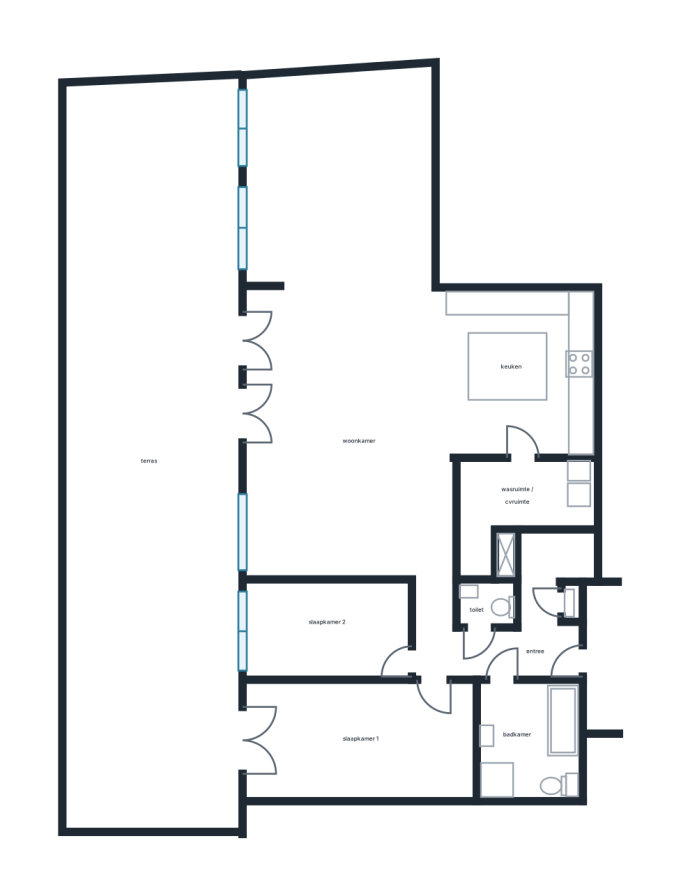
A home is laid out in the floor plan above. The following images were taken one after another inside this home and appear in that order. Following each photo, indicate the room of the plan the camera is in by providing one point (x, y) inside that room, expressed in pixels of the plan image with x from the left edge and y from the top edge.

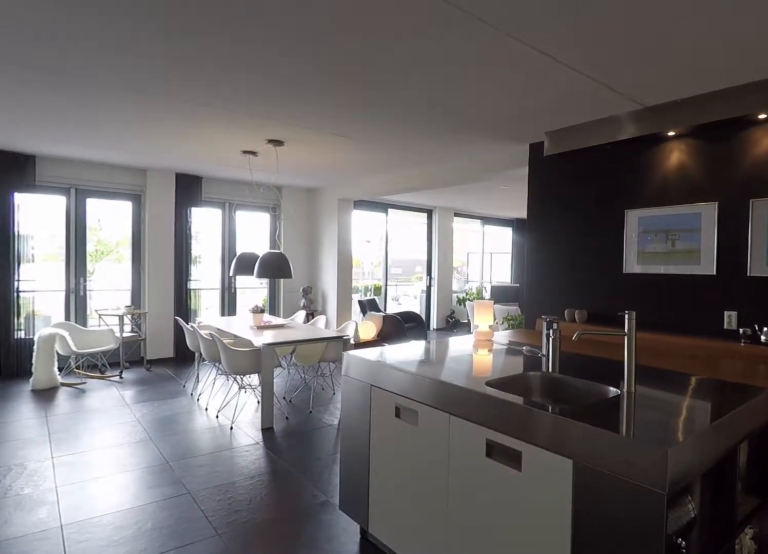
(512, 371)
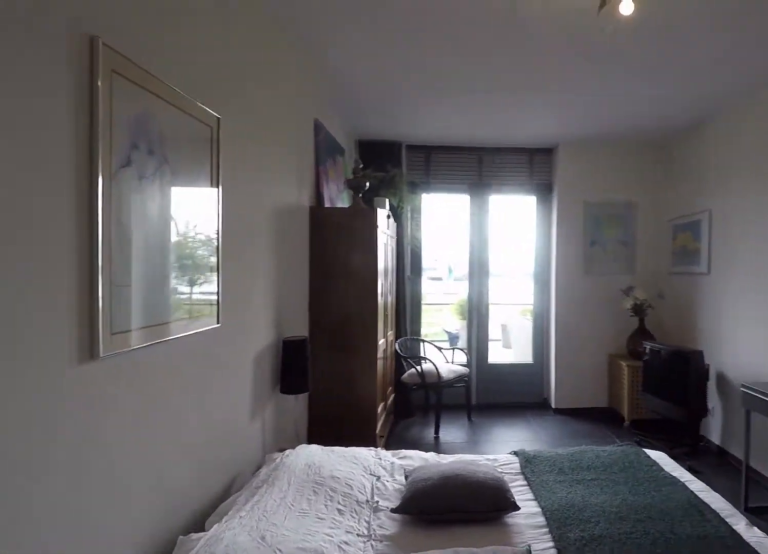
(360, 739)
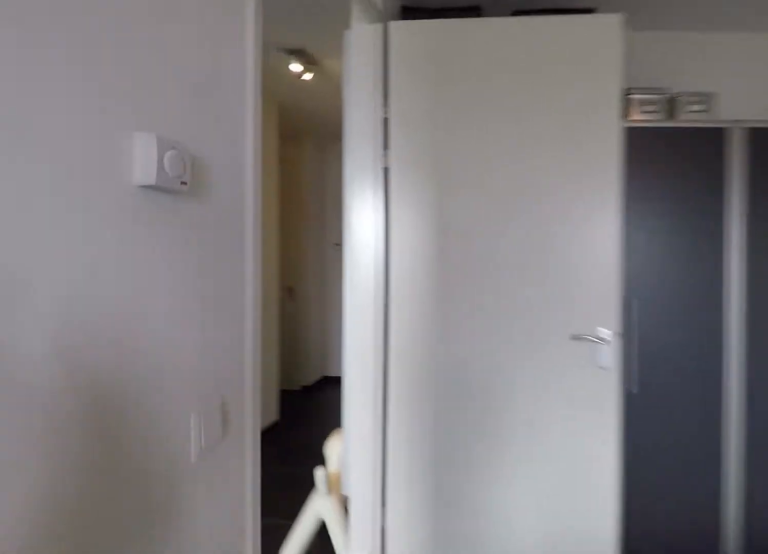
(360, 739)
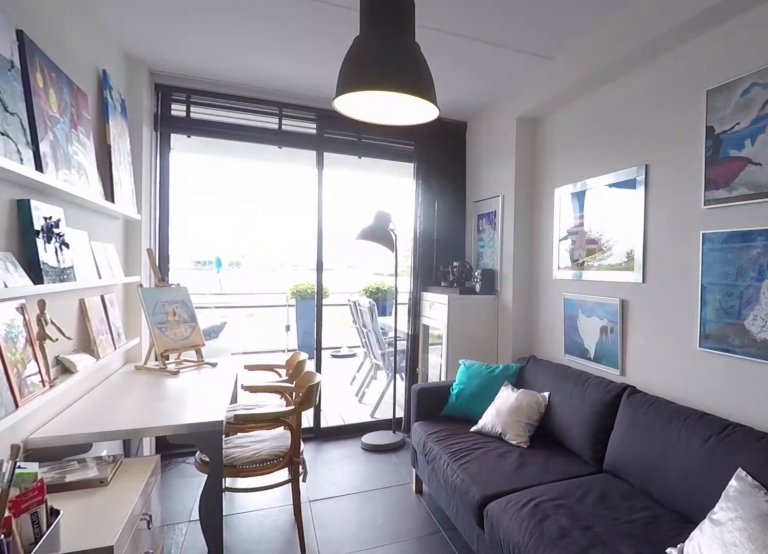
(326, 629)
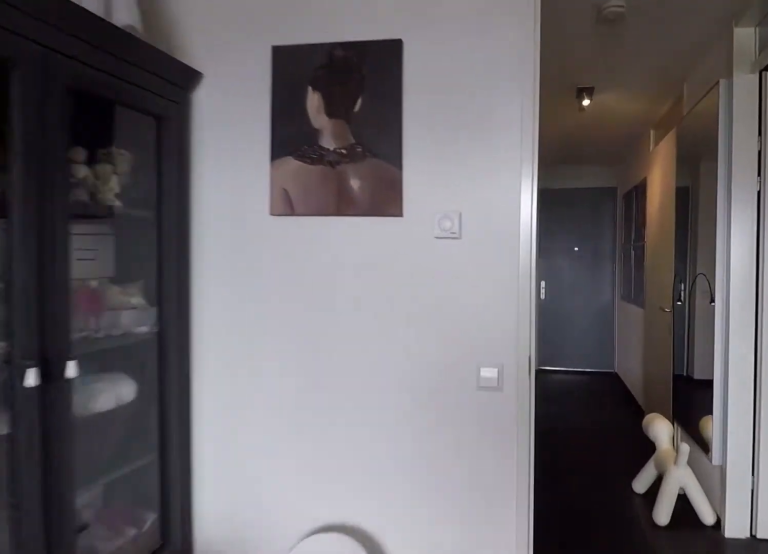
(326, 629)
